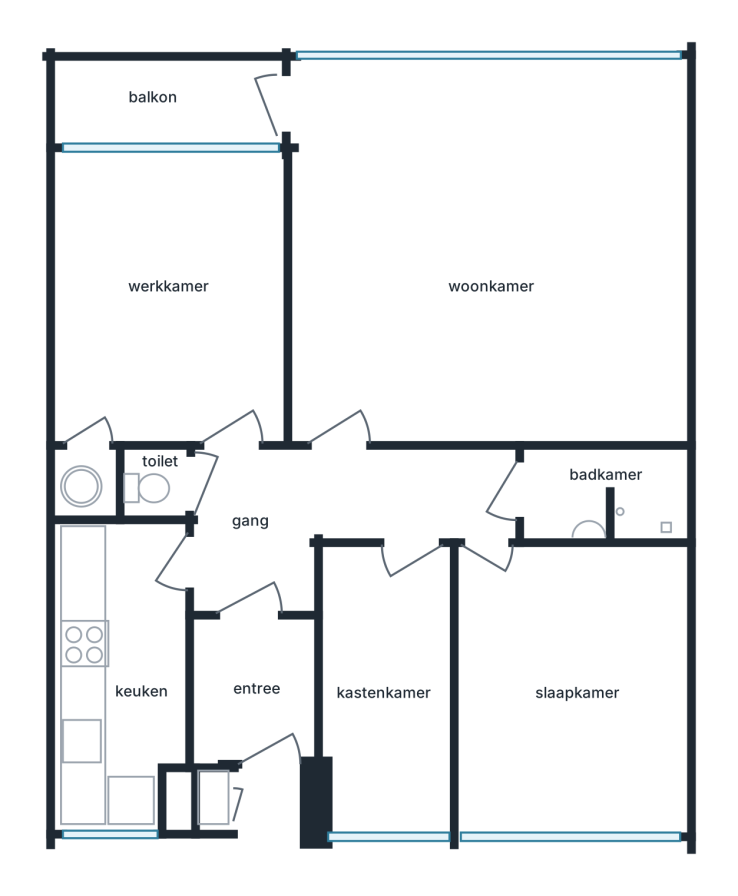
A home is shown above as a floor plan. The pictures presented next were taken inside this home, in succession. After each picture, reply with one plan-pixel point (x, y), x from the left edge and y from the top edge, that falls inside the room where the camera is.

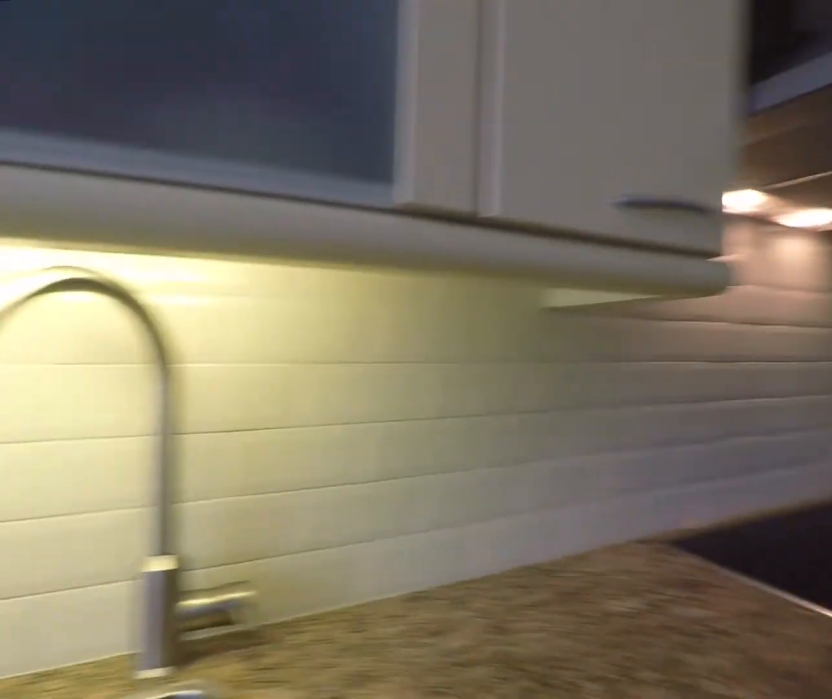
(120, 671)
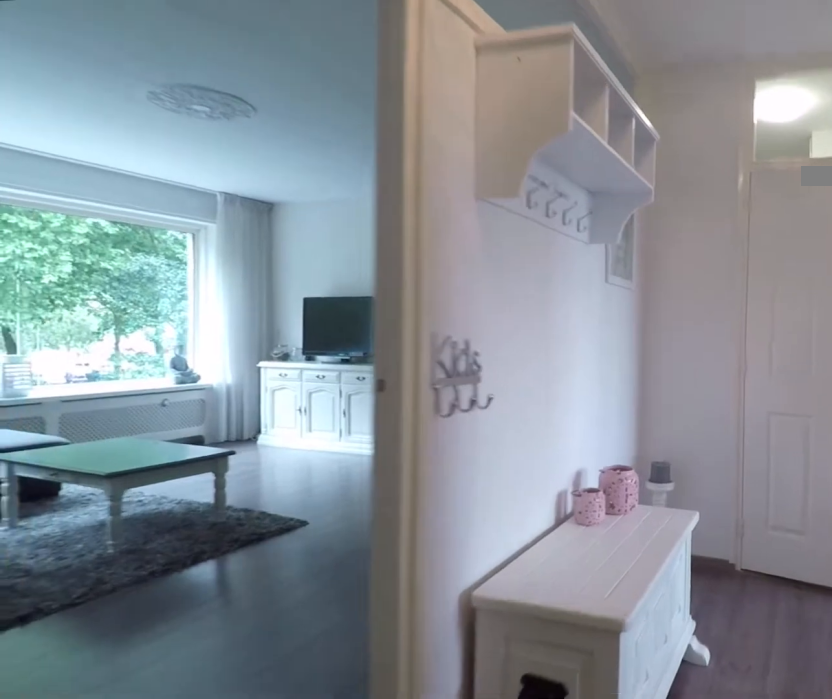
(333, 511)
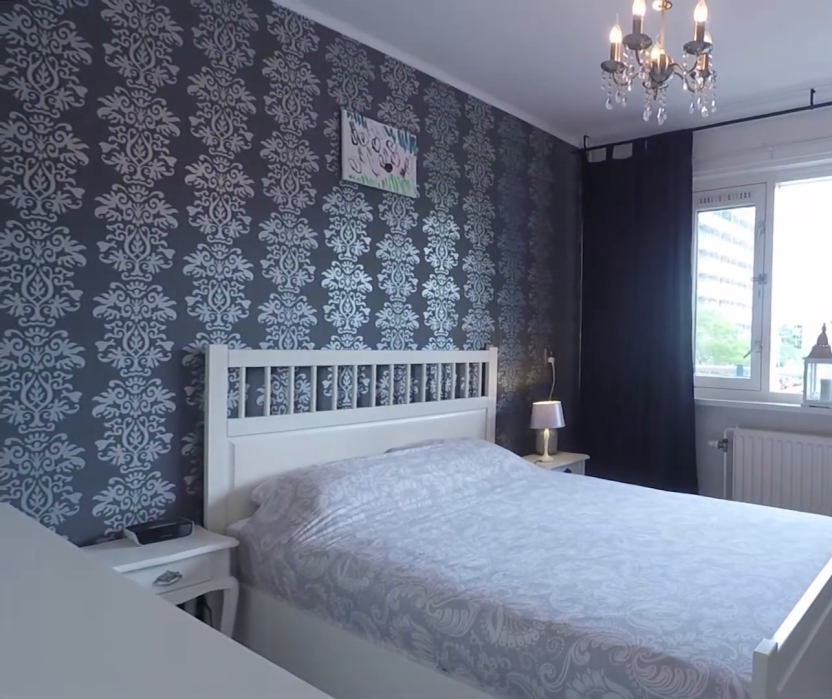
(570, 689)
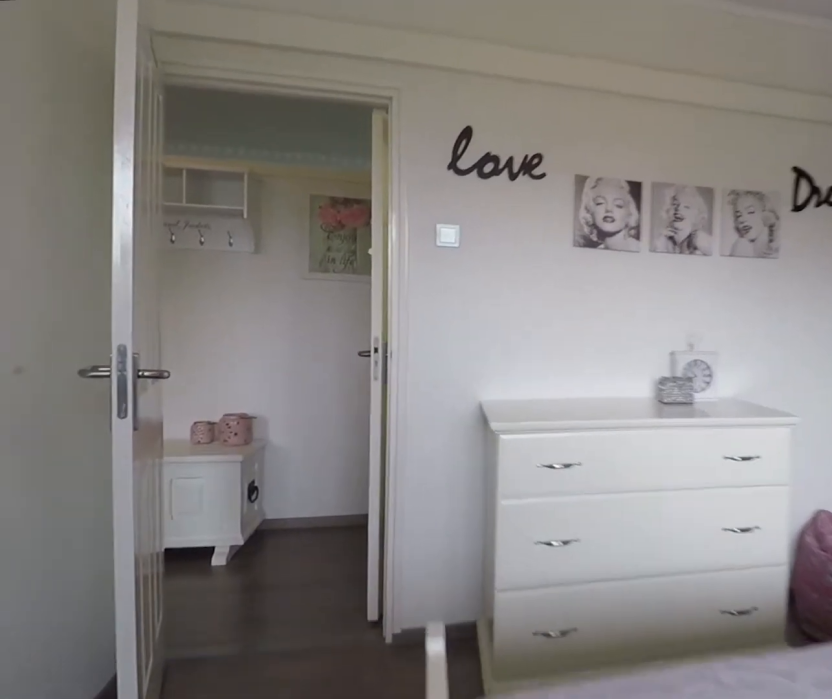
(570, 689)
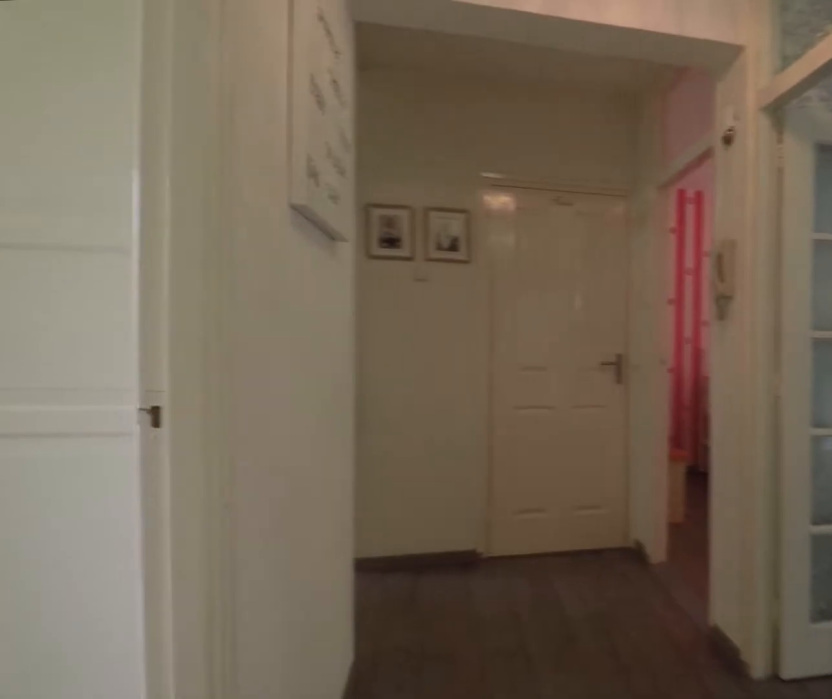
(332, 511)
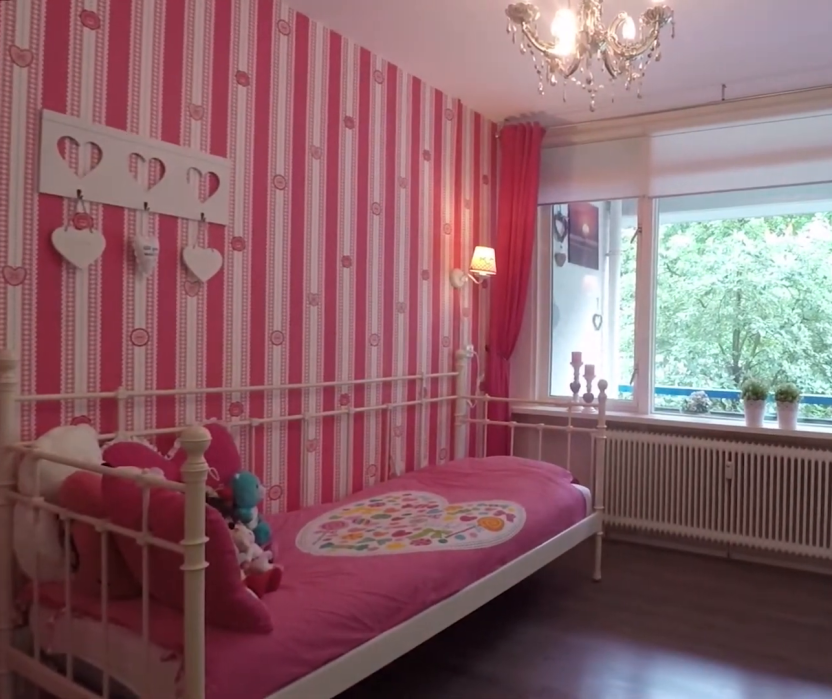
(171, 303)
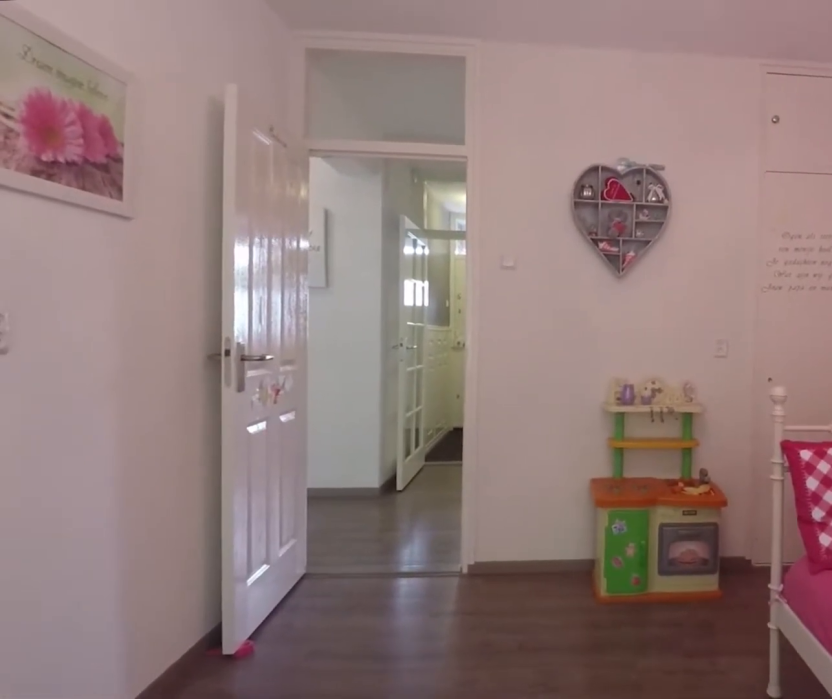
(171, 303)
